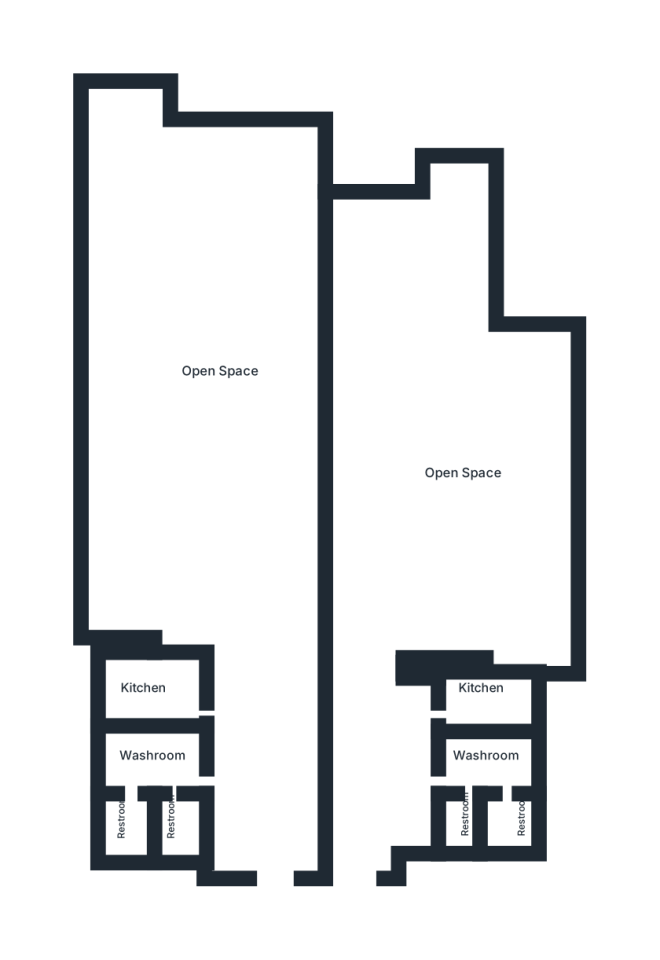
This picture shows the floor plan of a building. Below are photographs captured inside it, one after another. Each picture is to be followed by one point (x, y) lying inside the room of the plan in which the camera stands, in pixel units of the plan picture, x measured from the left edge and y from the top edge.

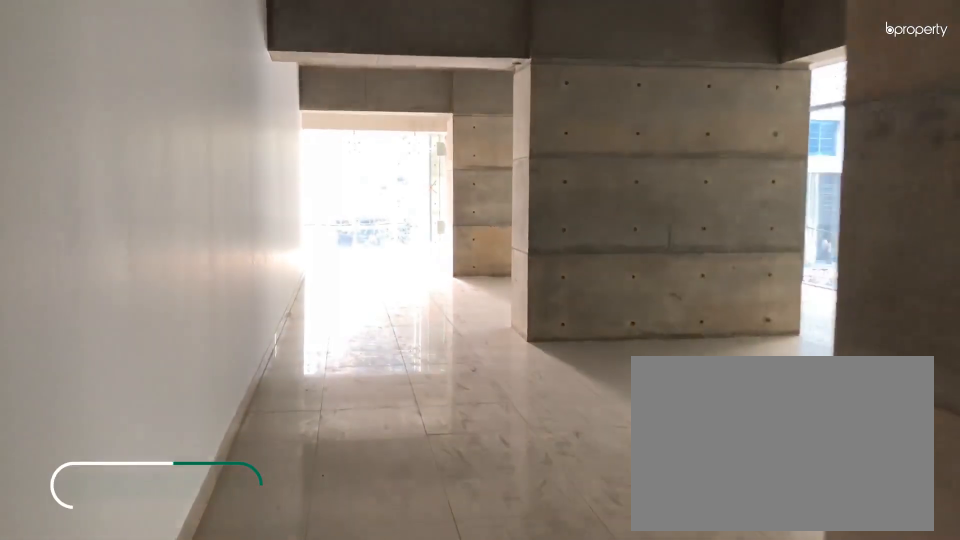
(383, 540)
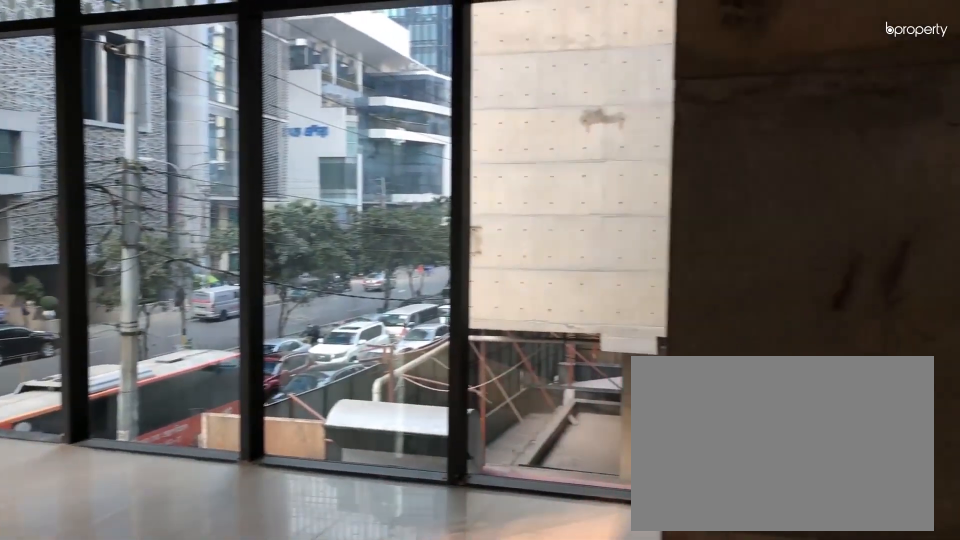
(369, 393)
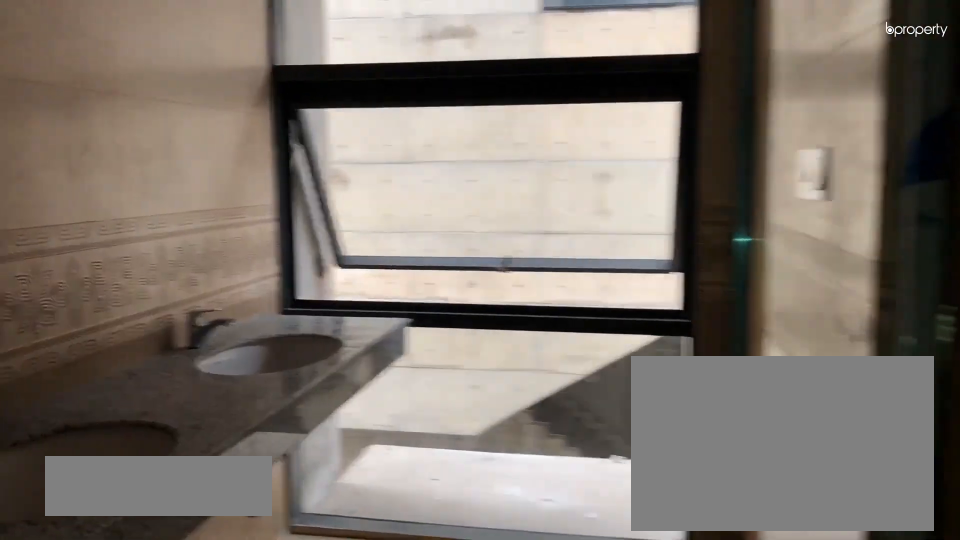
(477, 766)
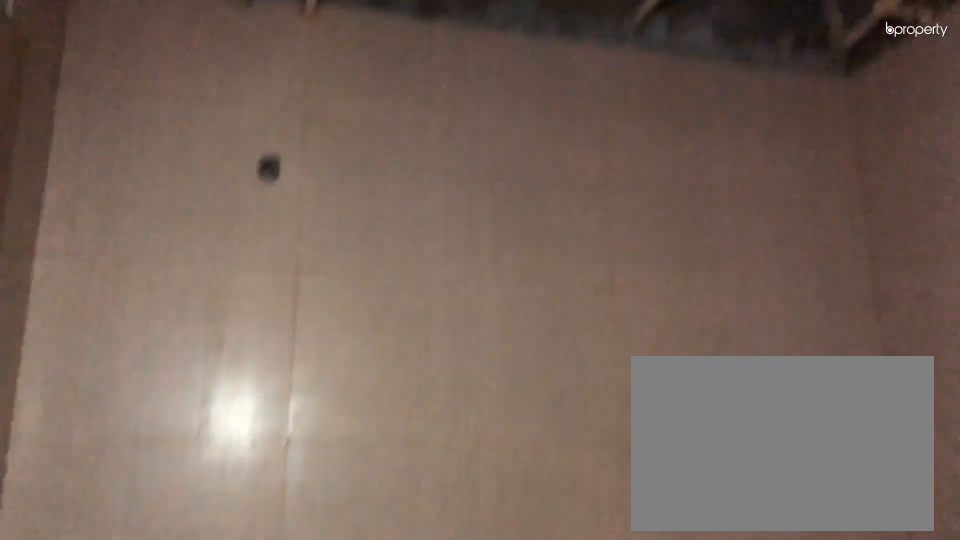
(456, 820)
